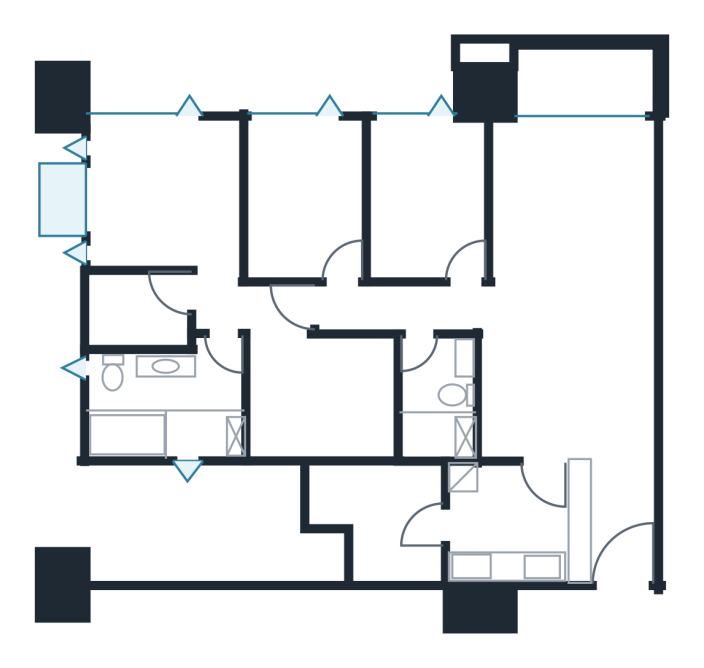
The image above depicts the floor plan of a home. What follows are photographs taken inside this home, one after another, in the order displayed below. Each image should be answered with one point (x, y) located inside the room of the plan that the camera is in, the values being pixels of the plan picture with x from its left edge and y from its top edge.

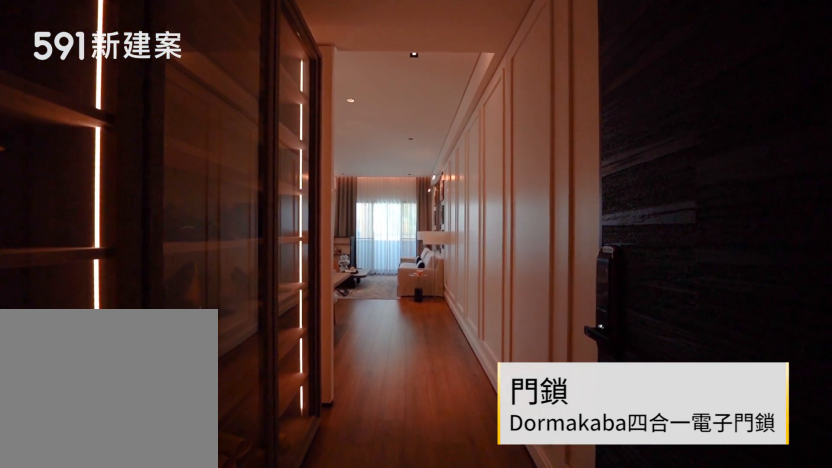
(611, 518)
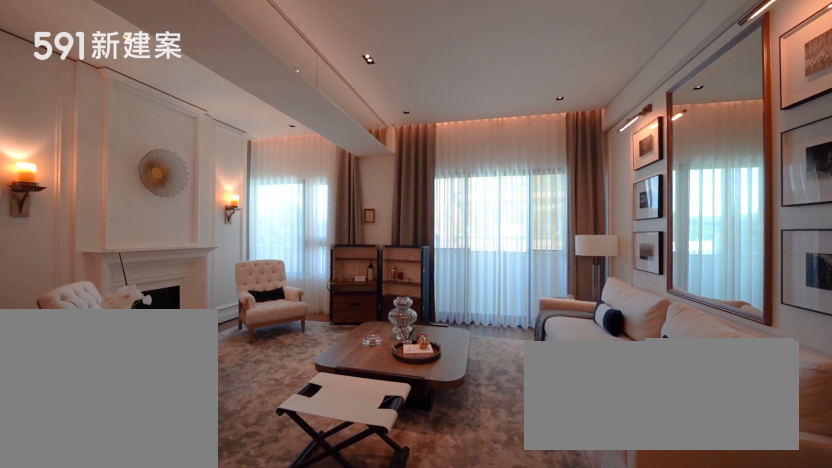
(508, 198)
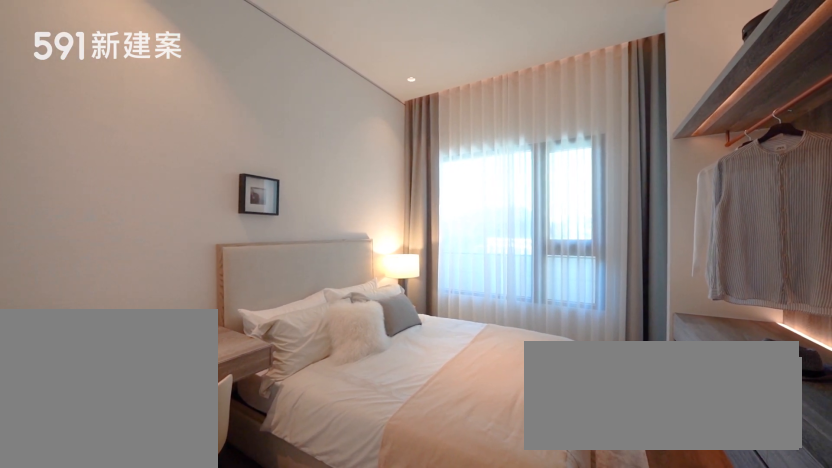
(300, 192)
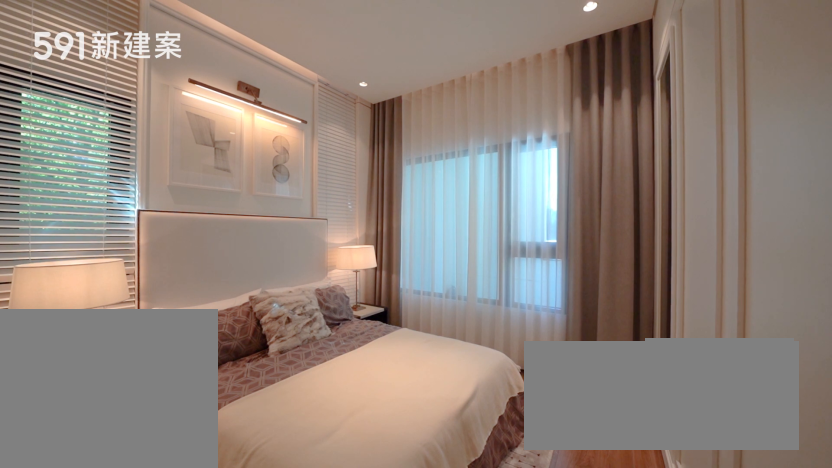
(161, 229)
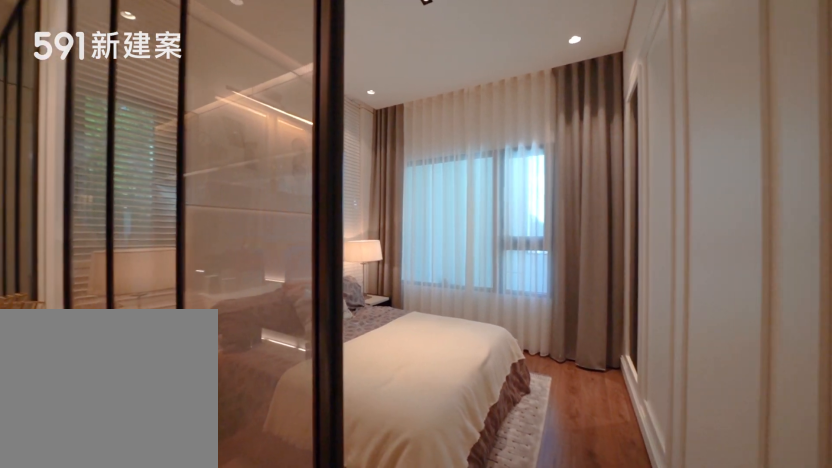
(161, 229)
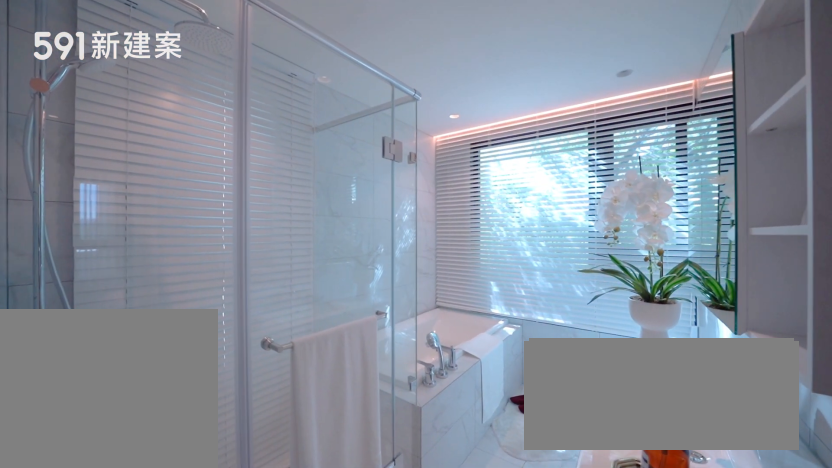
(158, 402)
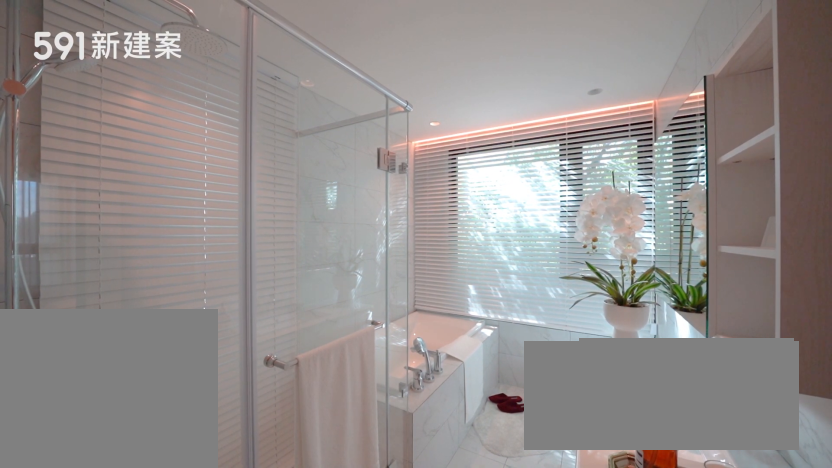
(158, 402)
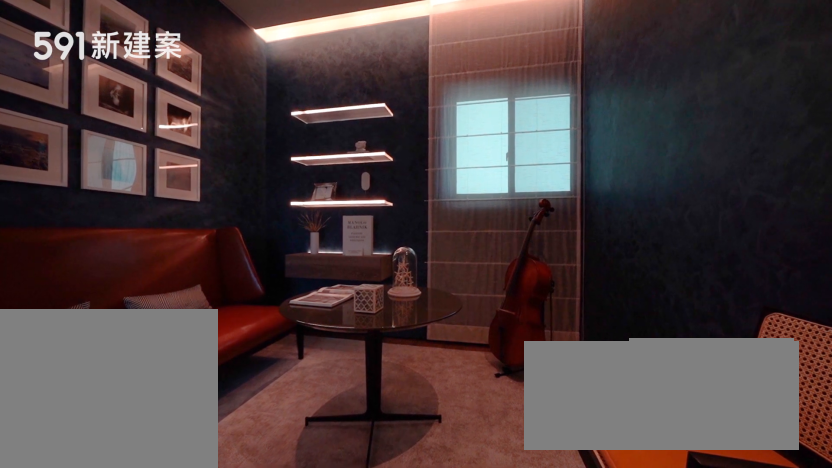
(328, 398)
